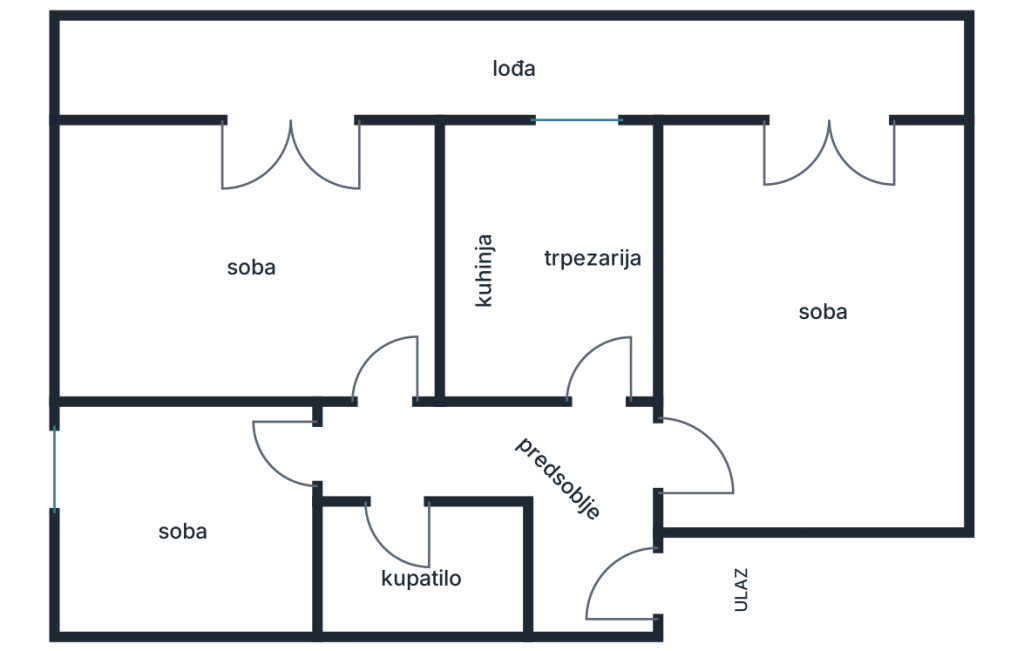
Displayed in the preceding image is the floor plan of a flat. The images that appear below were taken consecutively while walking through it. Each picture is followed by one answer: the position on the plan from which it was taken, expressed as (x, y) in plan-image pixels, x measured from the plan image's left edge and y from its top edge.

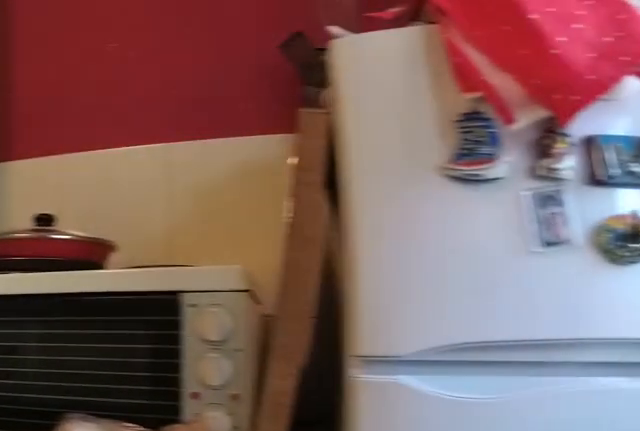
(642, 169)
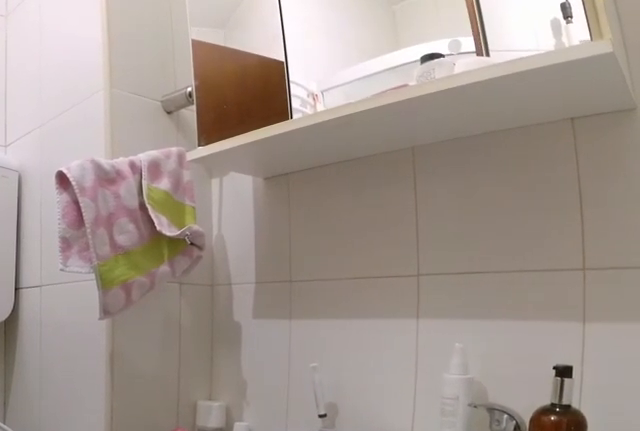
(402, 473)
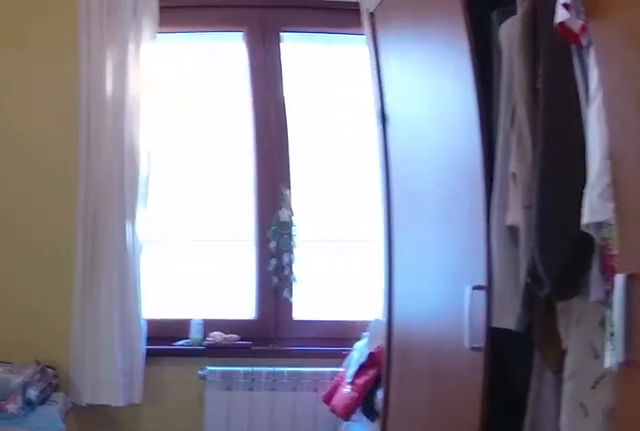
(290, 451)
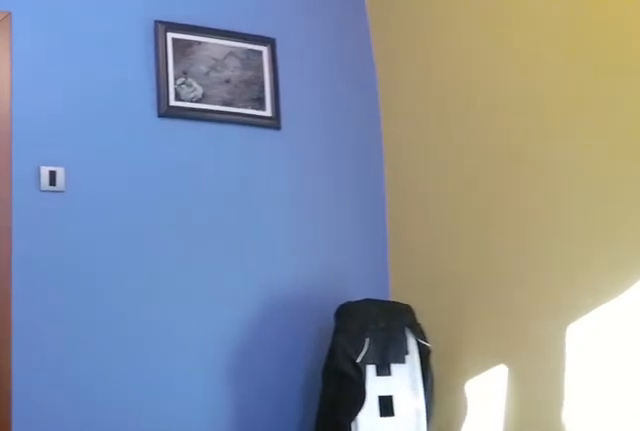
(155, 451)
